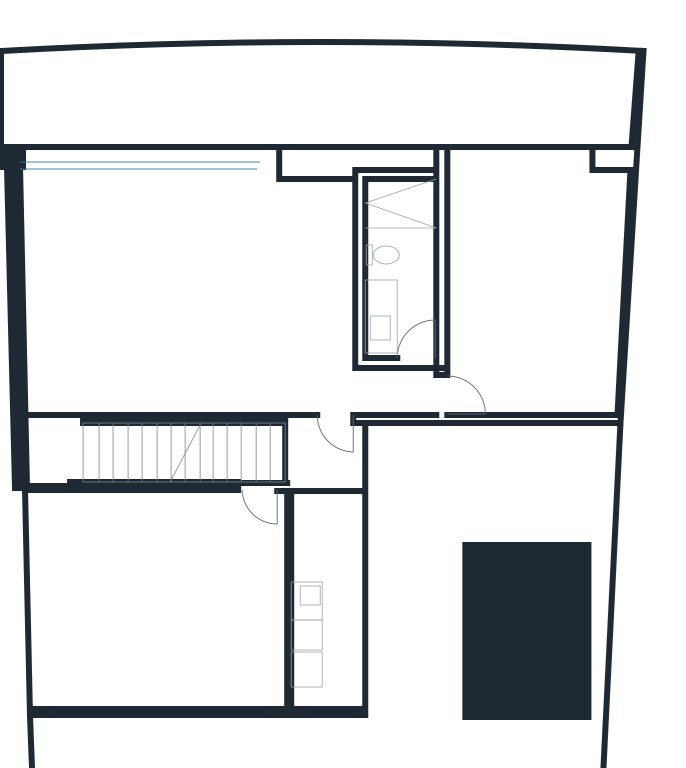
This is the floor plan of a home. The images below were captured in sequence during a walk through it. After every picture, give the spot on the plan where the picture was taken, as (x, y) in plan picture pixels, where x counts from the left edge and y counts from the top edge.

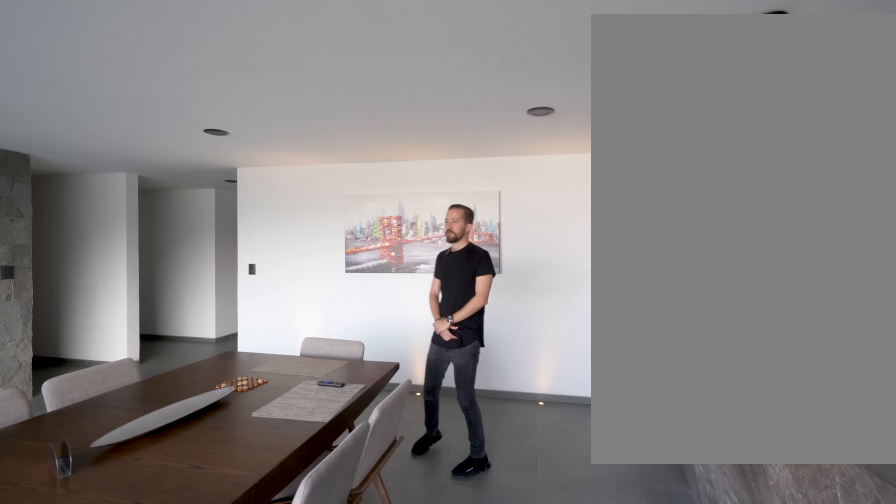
(127, 218)
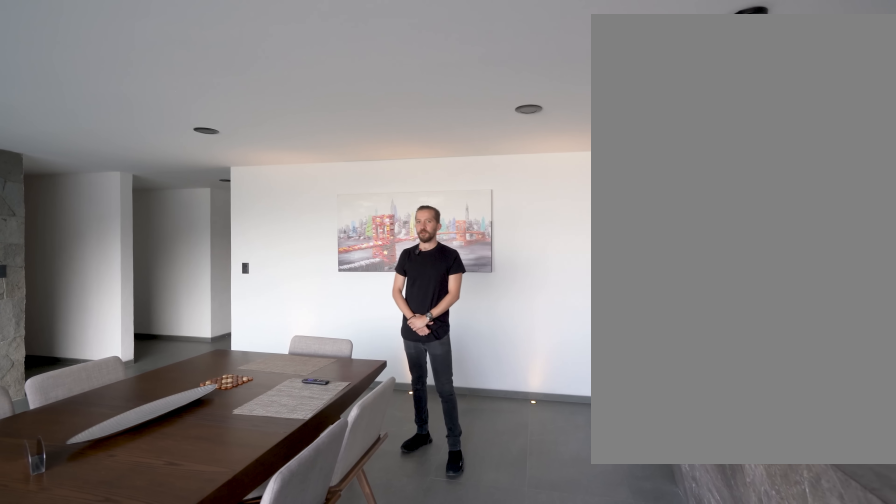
(127, 218)
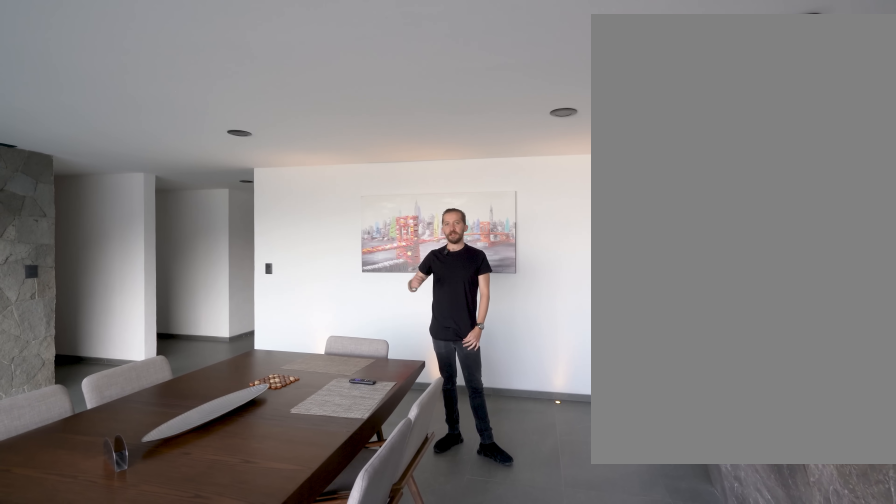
(130, 225)
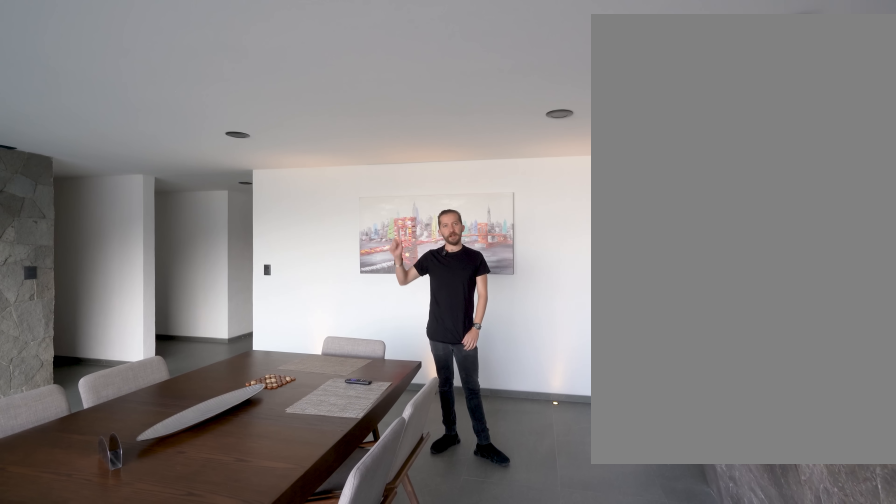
(130, 225)
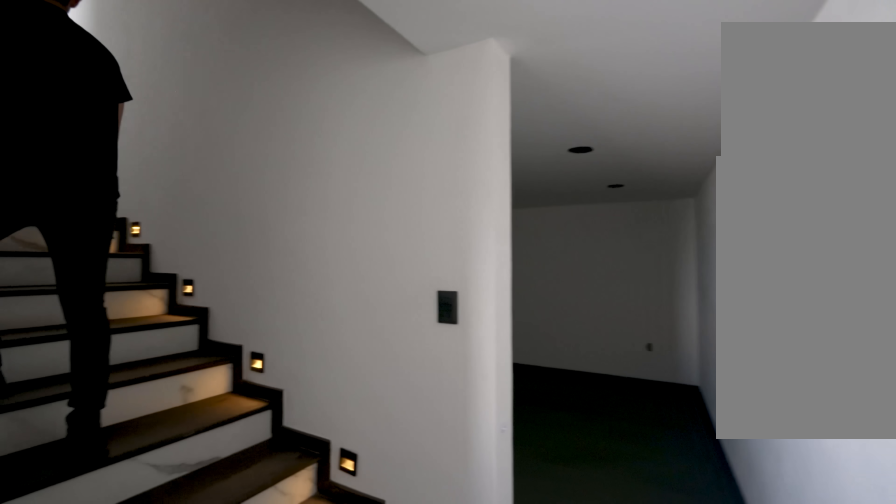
(53, 408)
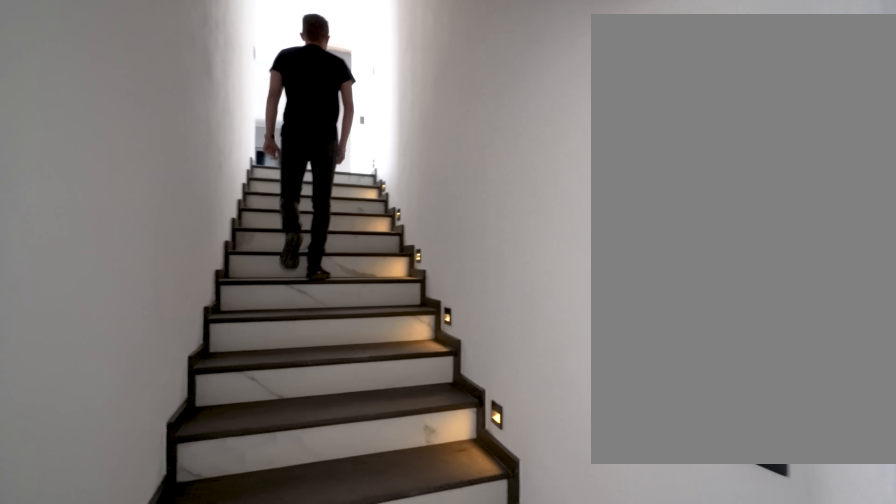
(49, 428)
